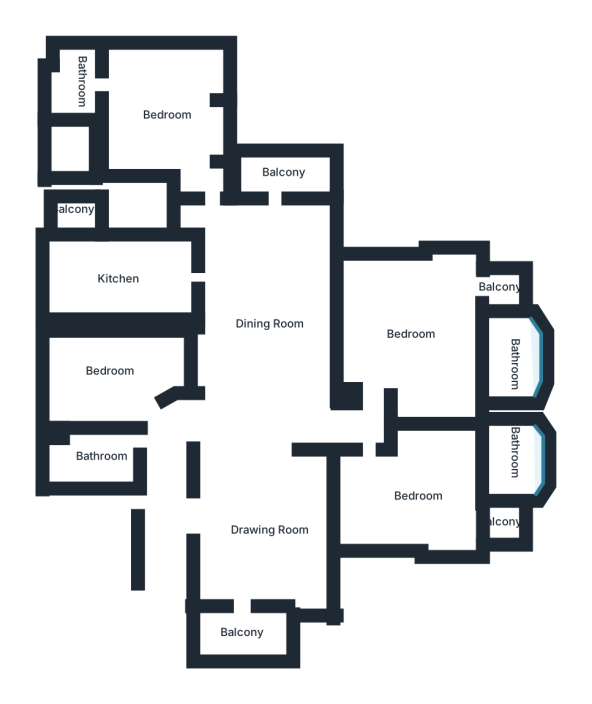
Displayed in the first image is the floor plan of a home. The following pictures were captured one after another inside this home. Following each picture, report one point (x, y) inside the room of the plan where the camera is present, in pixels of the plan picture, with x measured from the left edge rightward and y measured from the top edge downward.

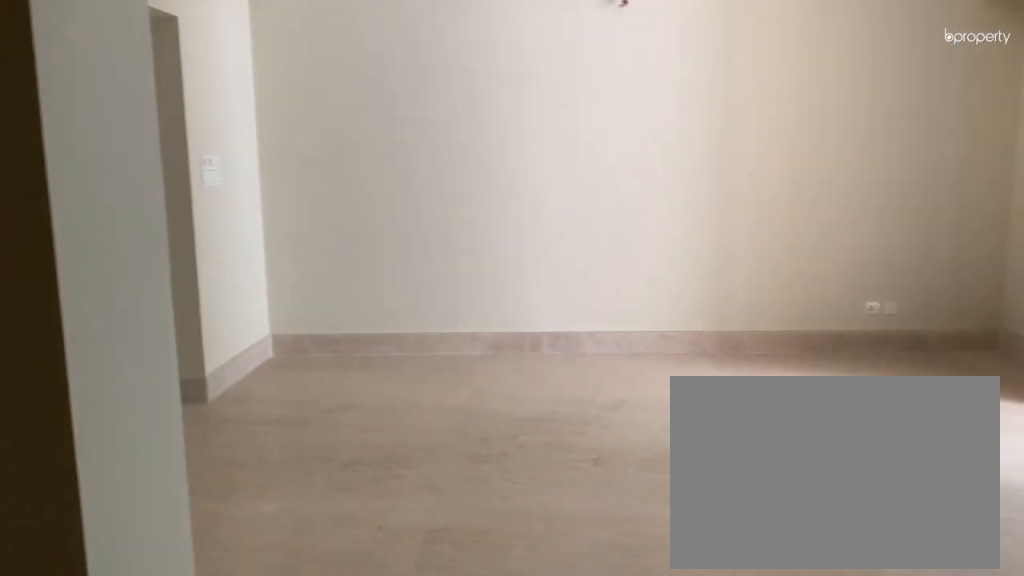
(265, 532)
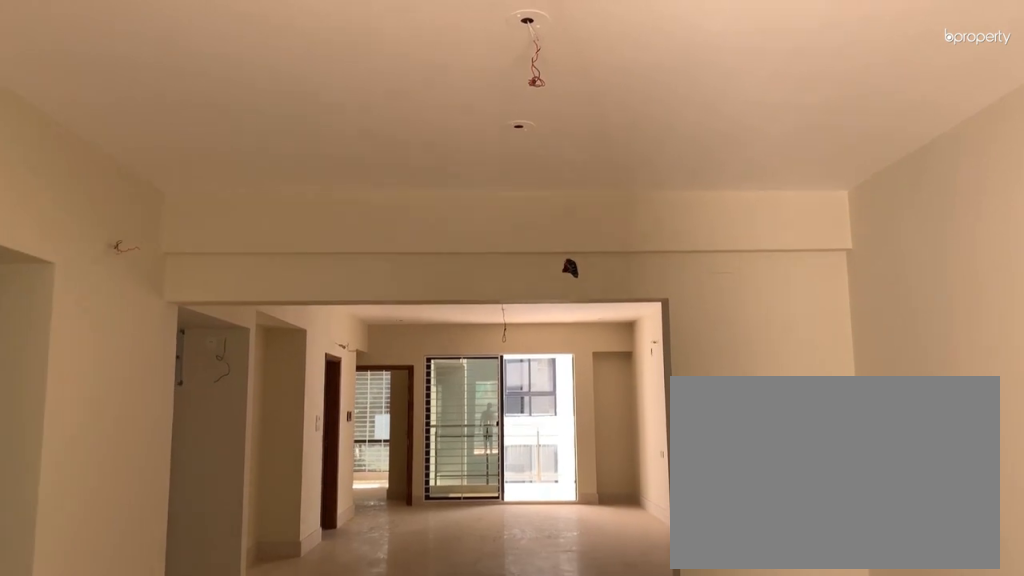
(265, 532)
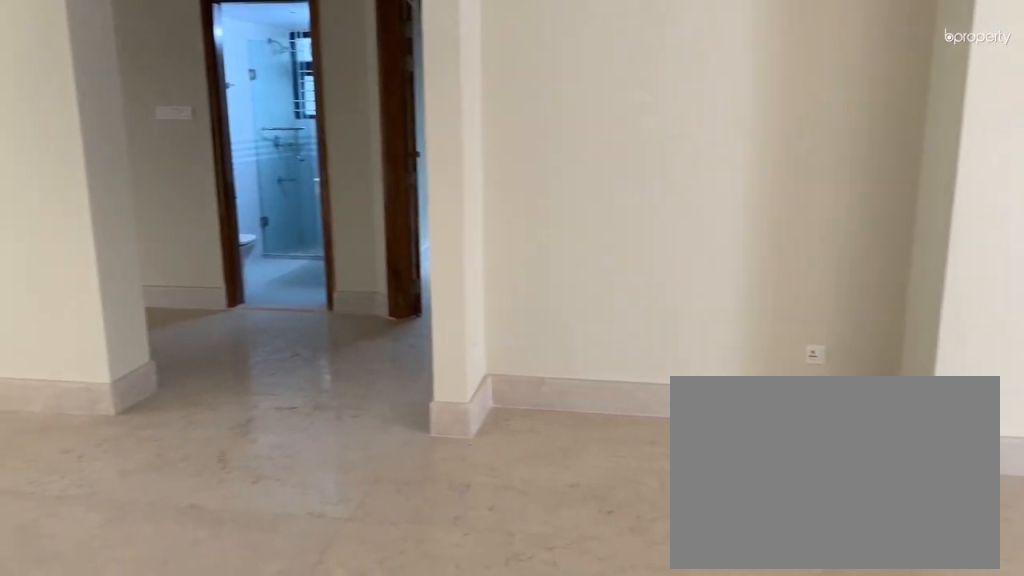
(267, 325)
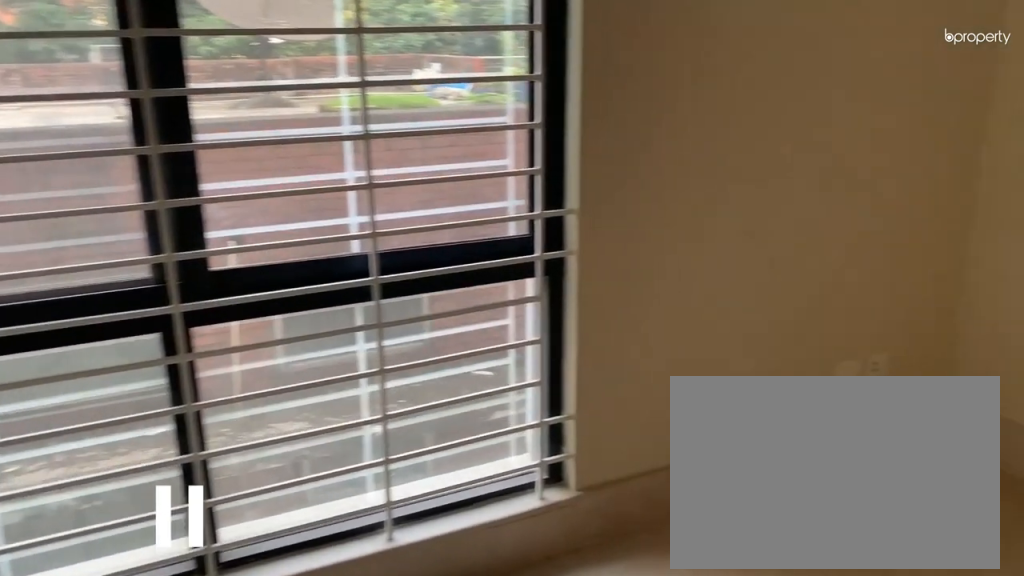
(110, 370)
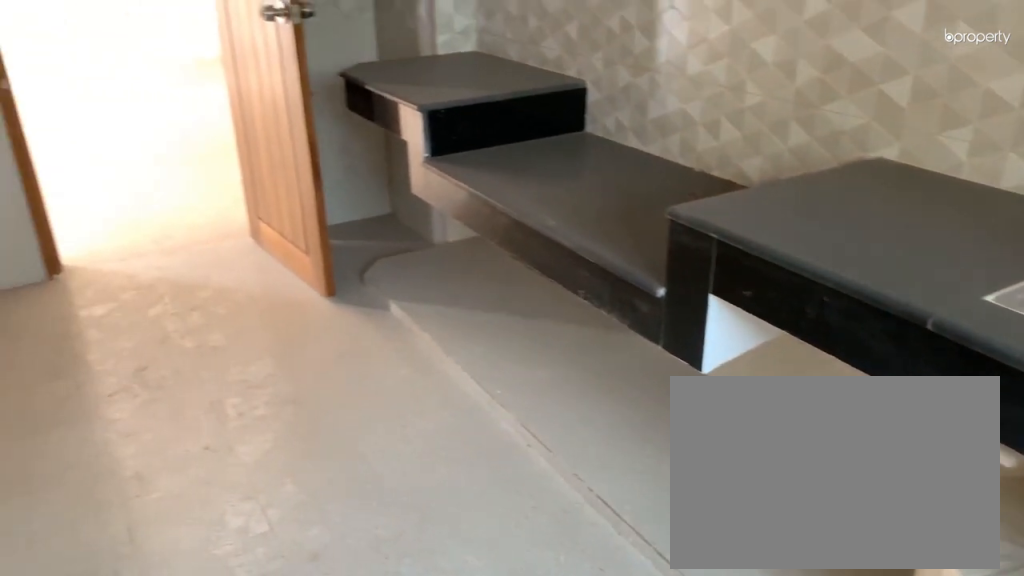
(122, 278)
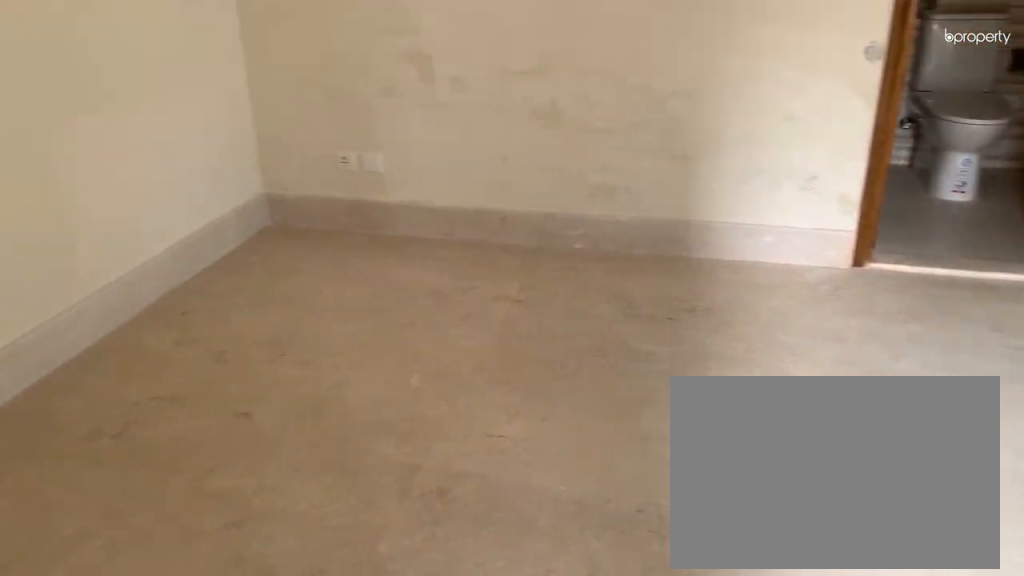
(168, 114)
